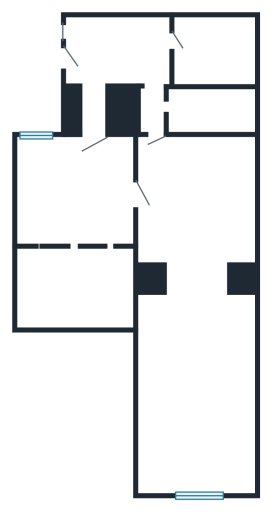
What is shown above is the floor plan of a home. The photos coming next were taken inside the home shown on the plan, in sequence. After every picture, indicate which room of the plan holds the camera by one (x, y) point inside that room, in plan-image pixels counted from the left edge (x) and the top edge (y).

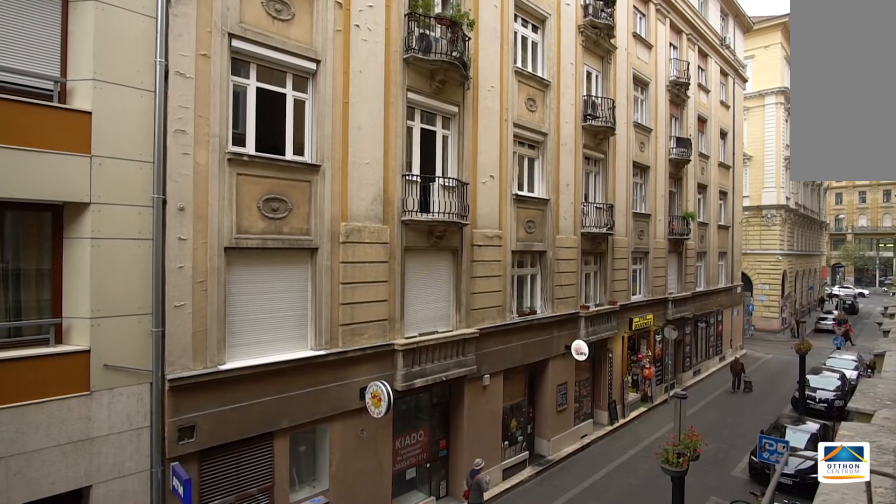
(198, 437)
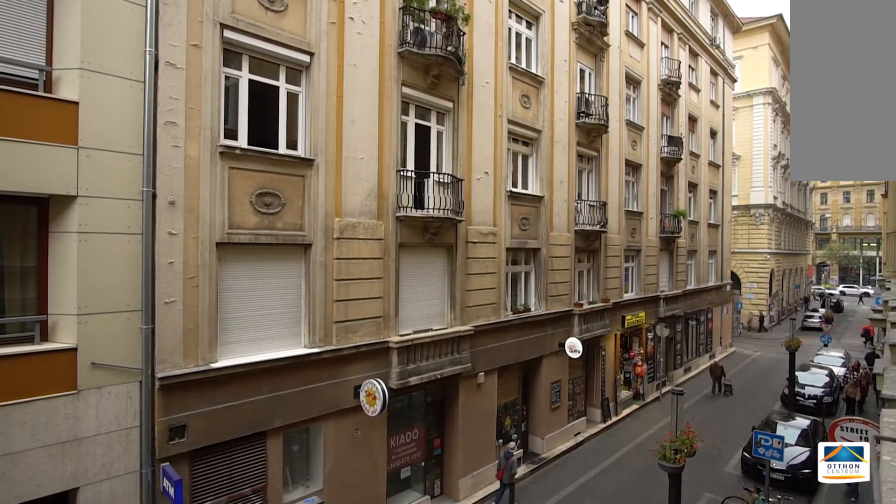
(198, 436)
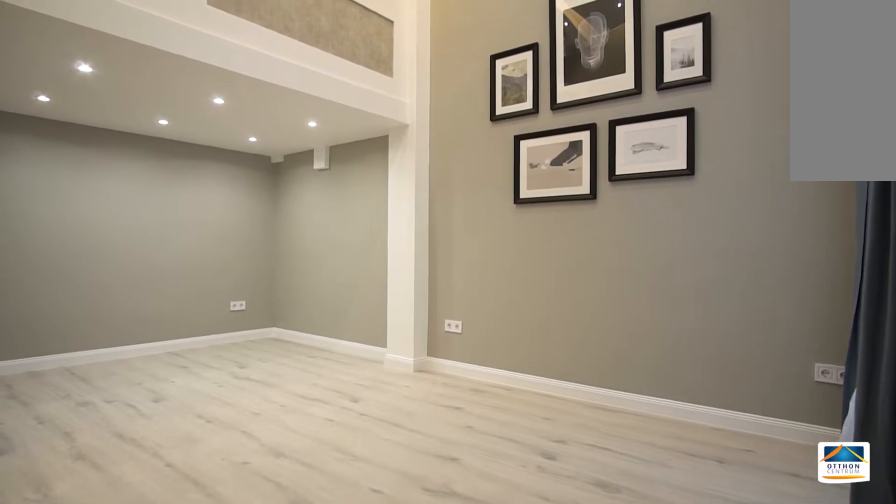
(80, 209)
